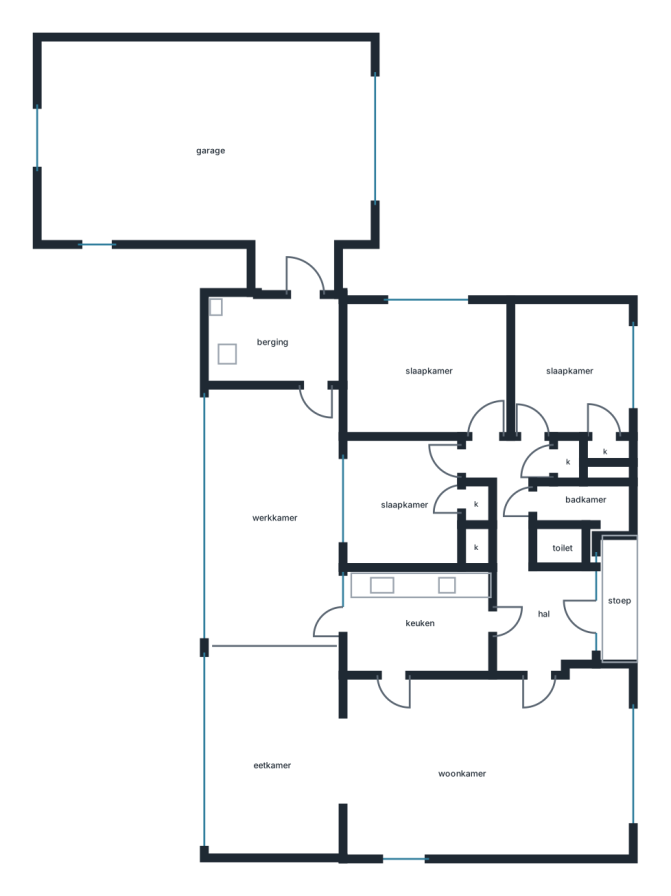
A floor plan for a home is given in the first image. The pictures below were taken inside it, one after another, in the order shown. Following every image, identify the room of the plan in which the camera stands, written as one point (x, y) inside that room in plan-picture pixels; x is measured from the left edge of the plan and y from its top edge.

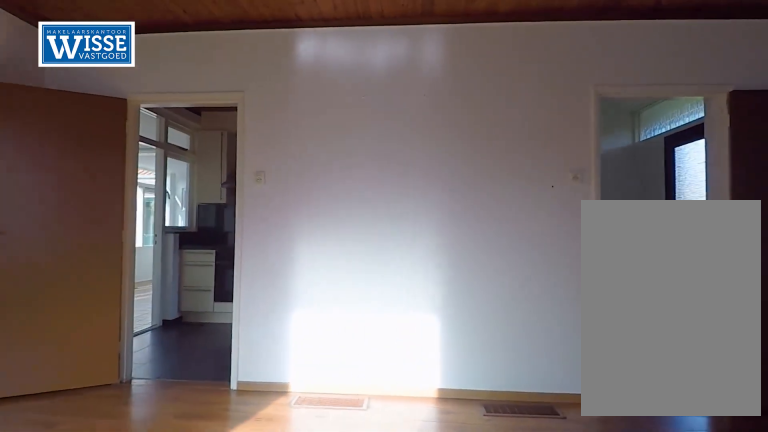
(488, 769)
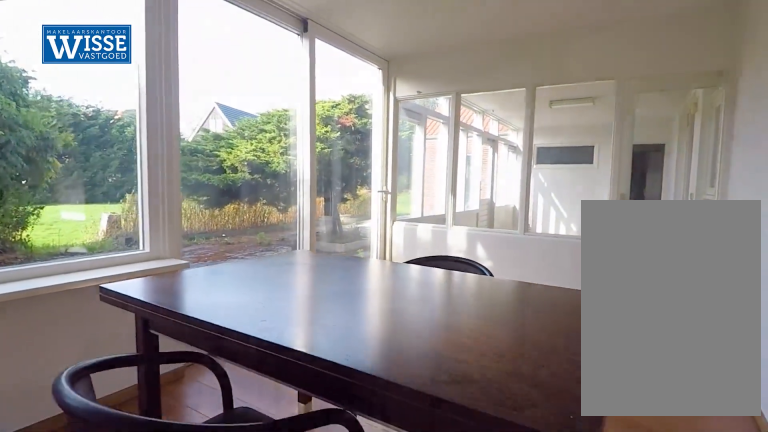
(276, 750)
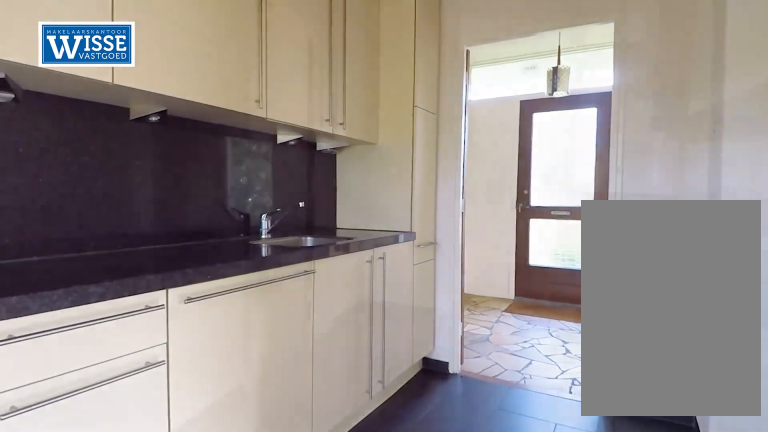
(418, 621)
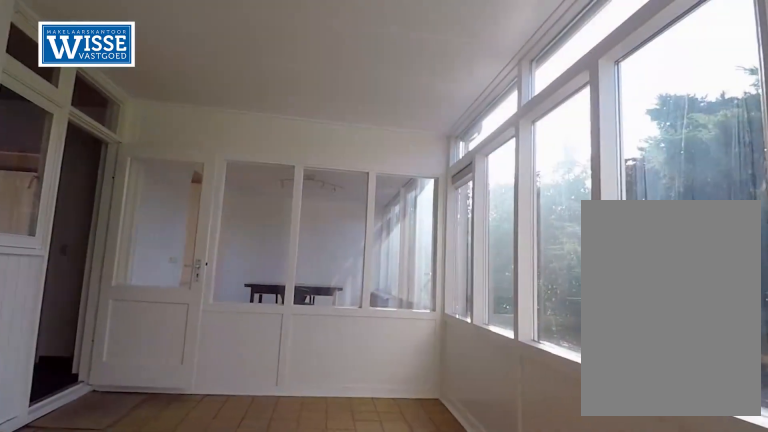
(278, 518)
